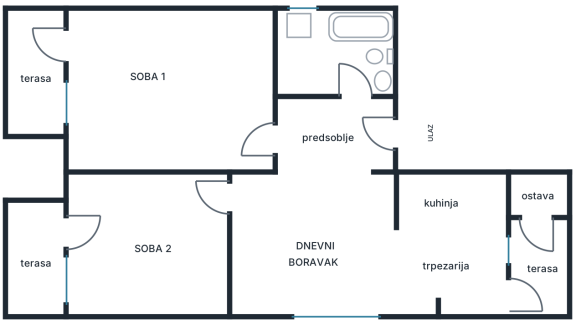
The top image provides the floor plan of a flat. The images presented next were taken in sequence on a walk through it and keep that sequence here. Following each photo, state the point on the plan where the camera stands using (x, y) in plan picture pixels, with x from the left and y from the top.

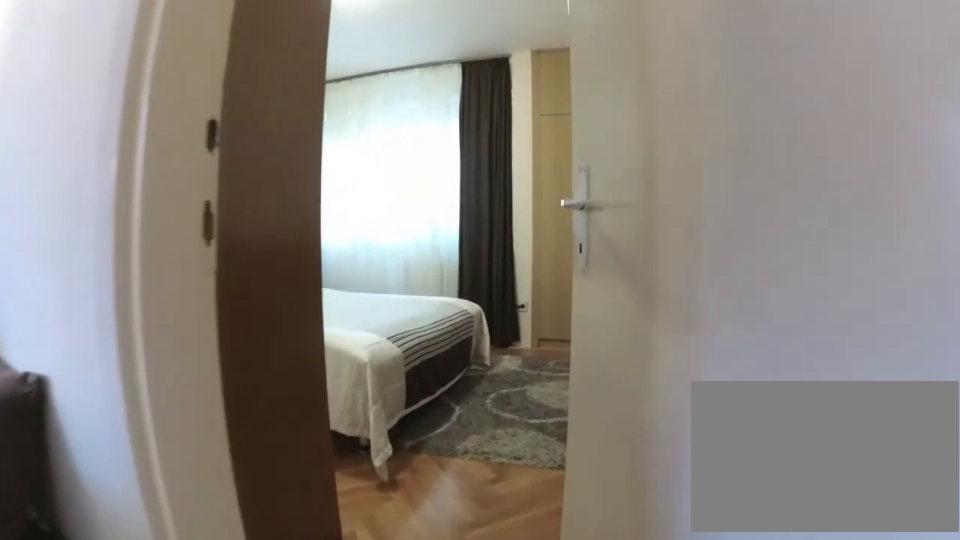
(262, 200)
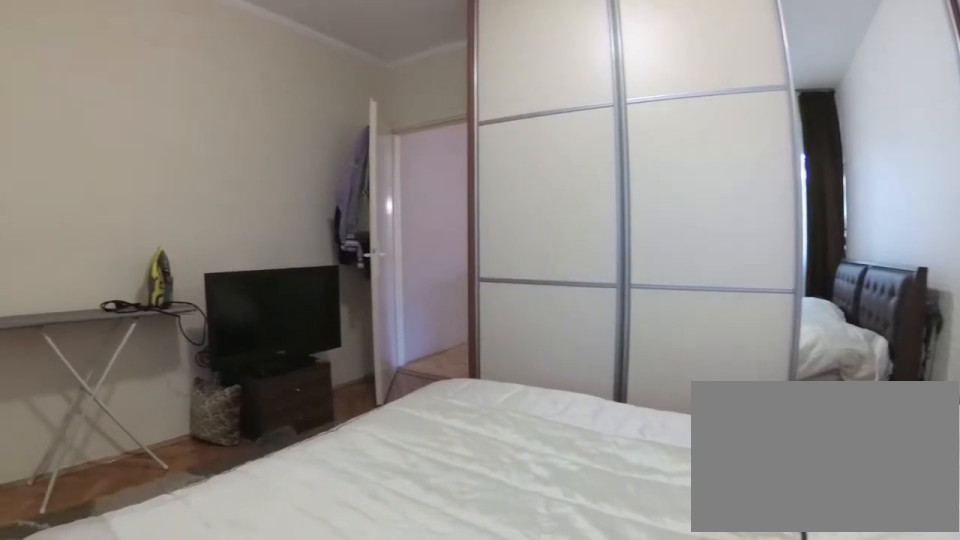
(84, 270)
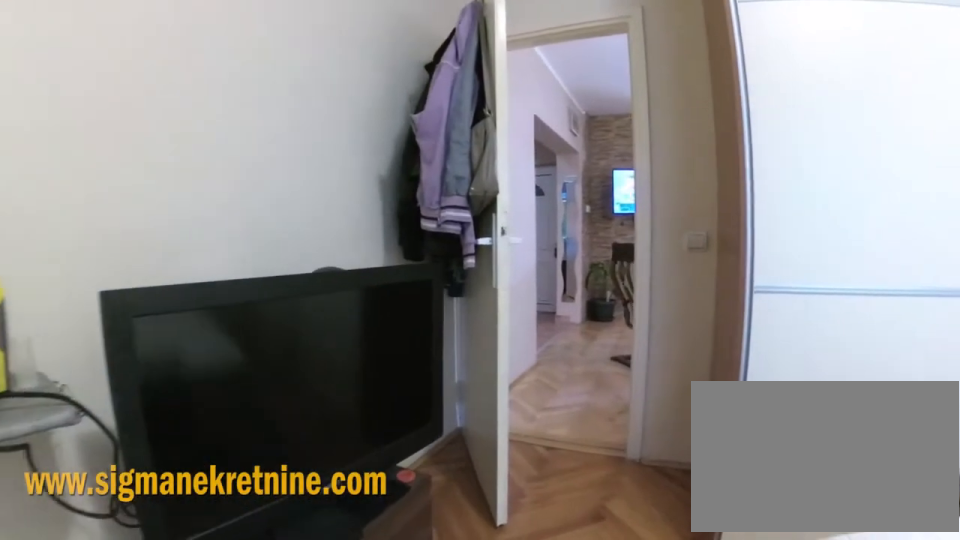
(129, 216)
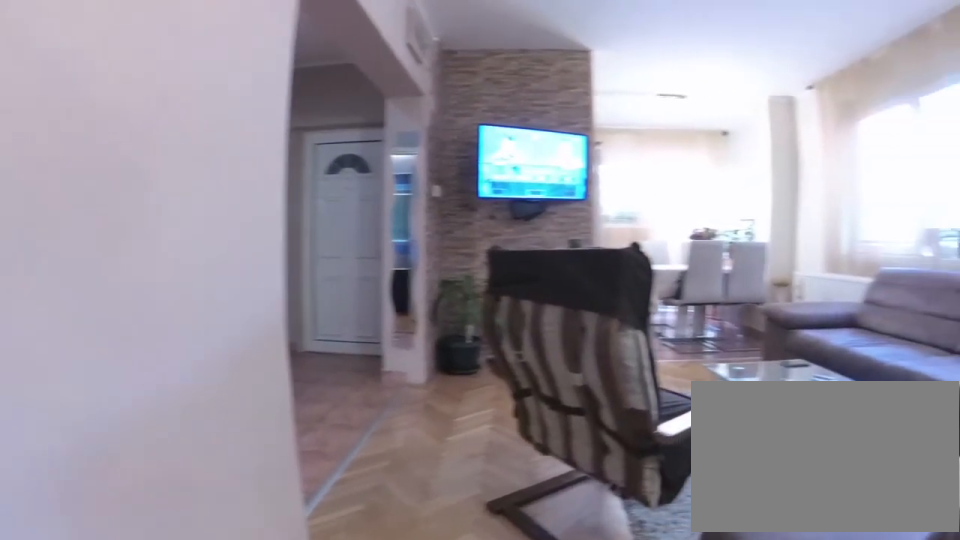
(210, 204)
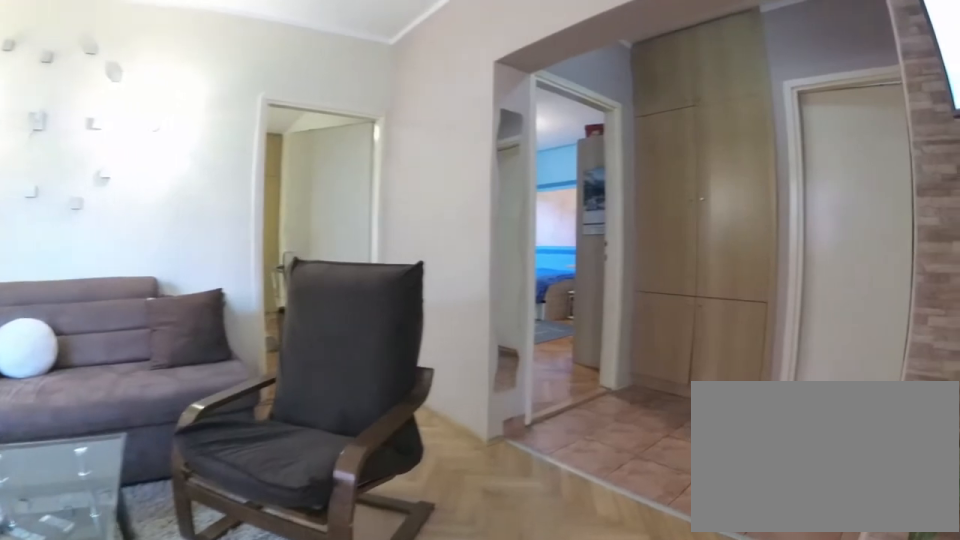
(373, 242)
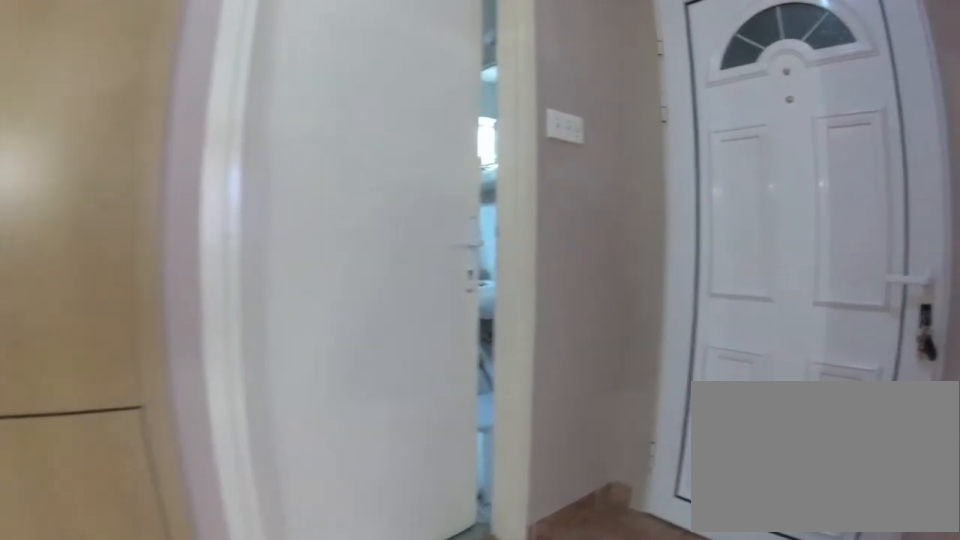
(361, 175)
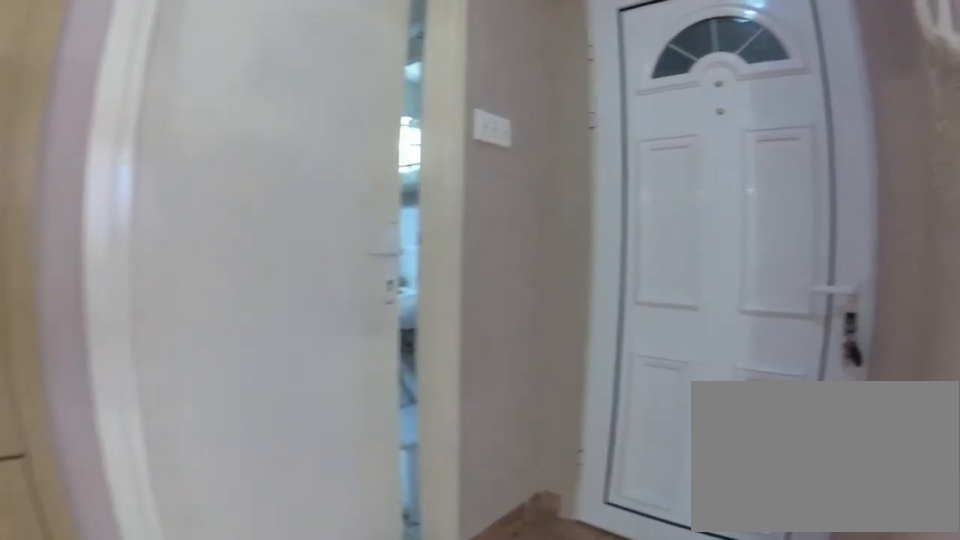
(362, 172)
